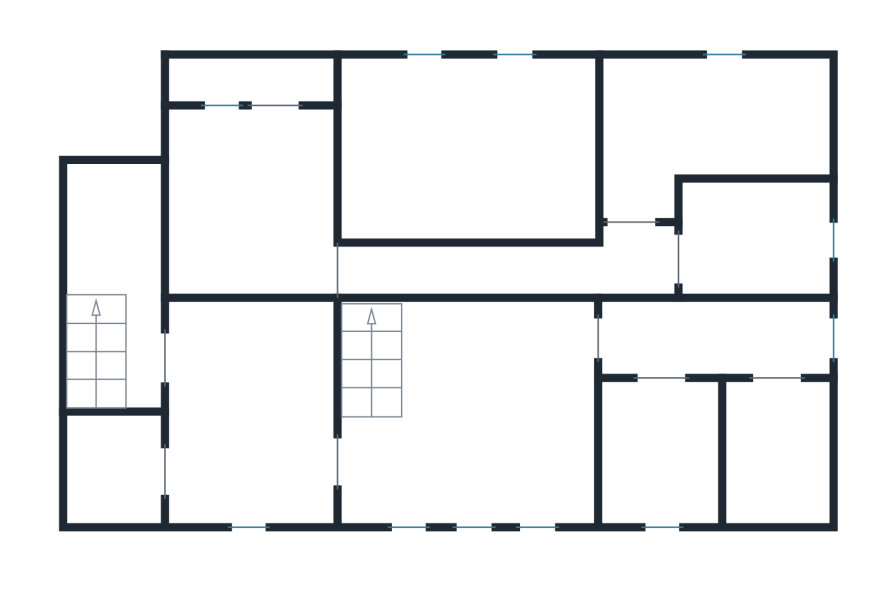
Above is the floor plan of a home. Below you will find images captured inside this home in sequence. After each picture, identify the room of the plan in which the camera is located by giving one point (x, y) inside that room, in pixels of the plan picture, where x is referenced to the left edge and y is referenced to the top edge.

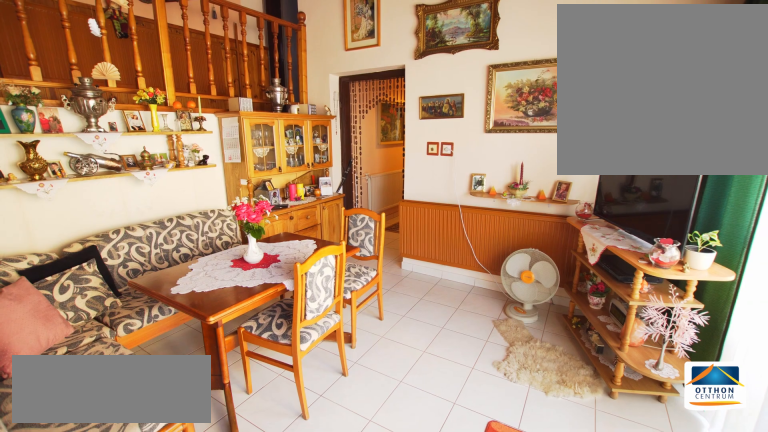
(483, 415)
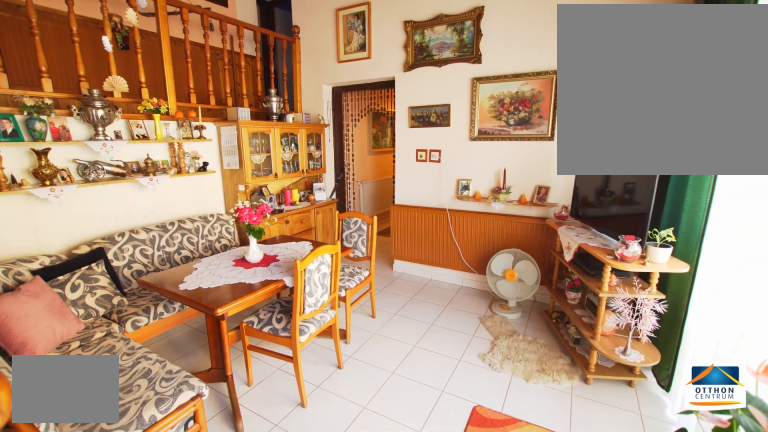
(481, 415)
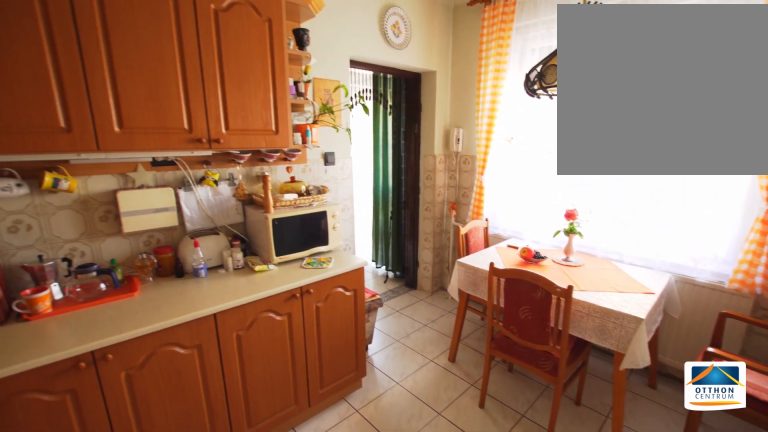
(253, 416)
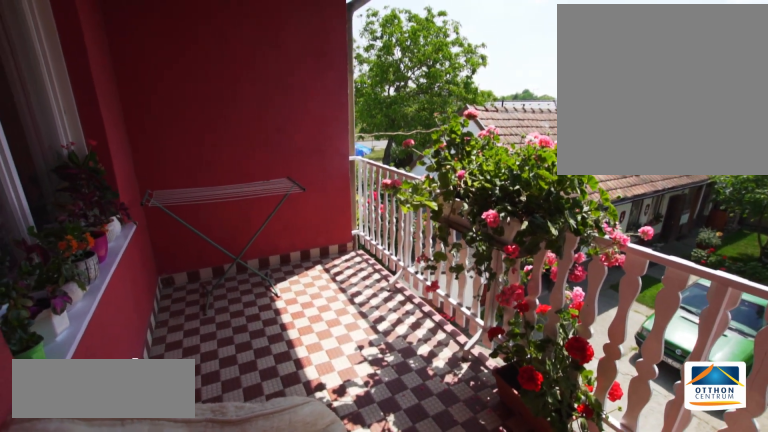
(253, 81)
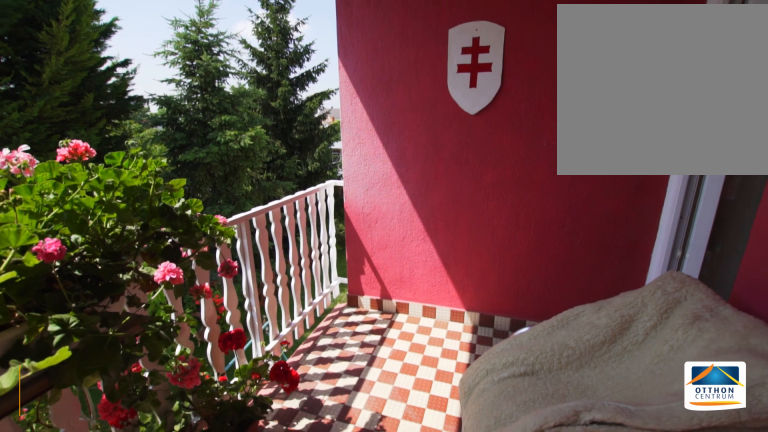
(253, 81)
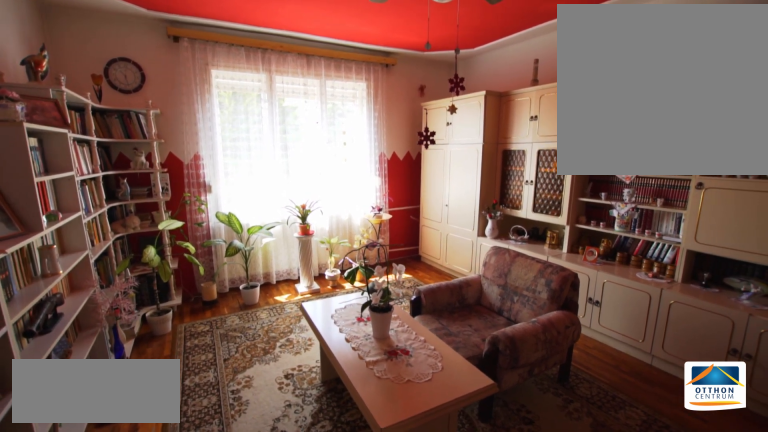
(470, 145)
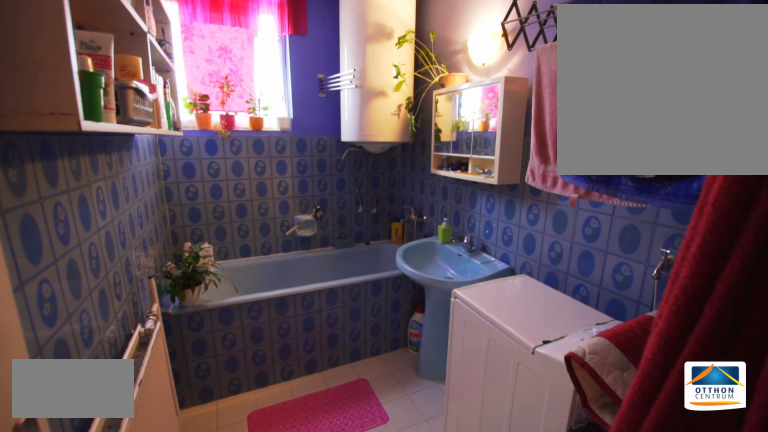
(757, 250)
